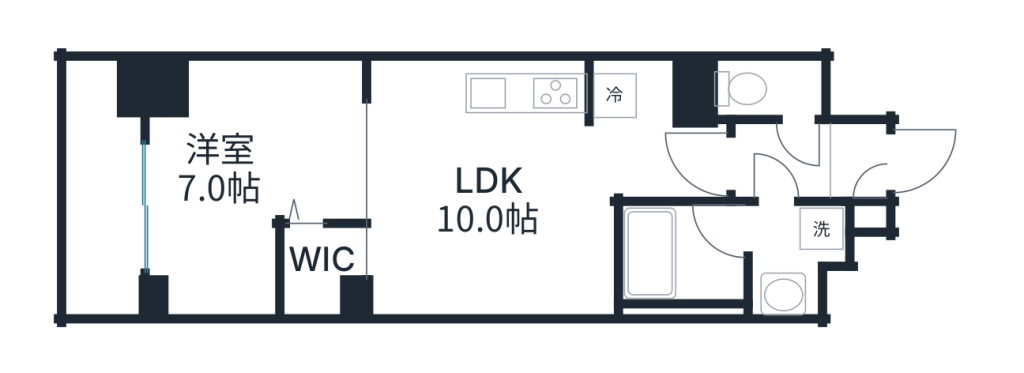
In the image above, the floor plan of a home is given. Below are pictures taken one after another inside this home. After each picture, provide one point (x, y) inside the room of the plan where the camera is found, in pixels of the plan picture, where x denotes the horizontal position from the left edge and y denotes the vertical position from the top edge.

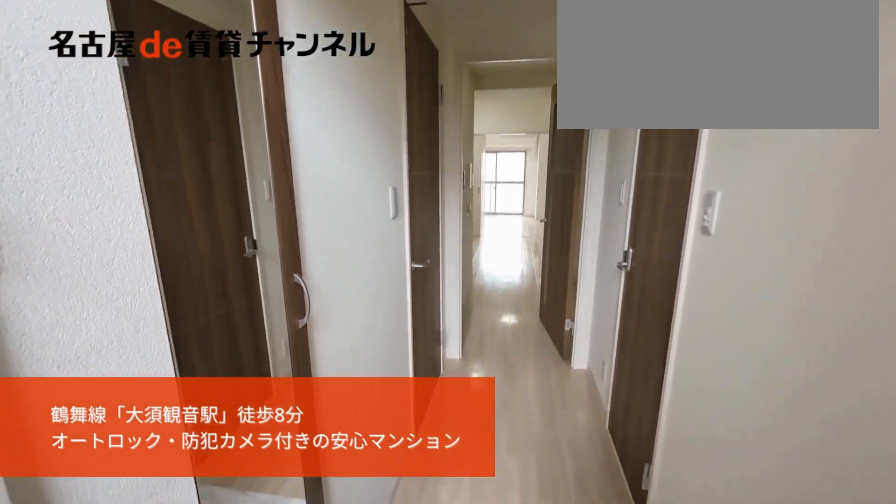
(859, 171)
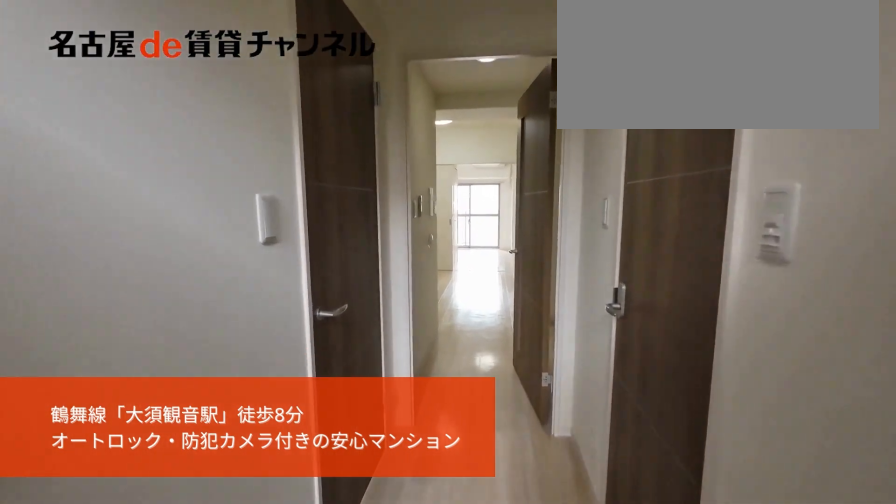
(859, 171)
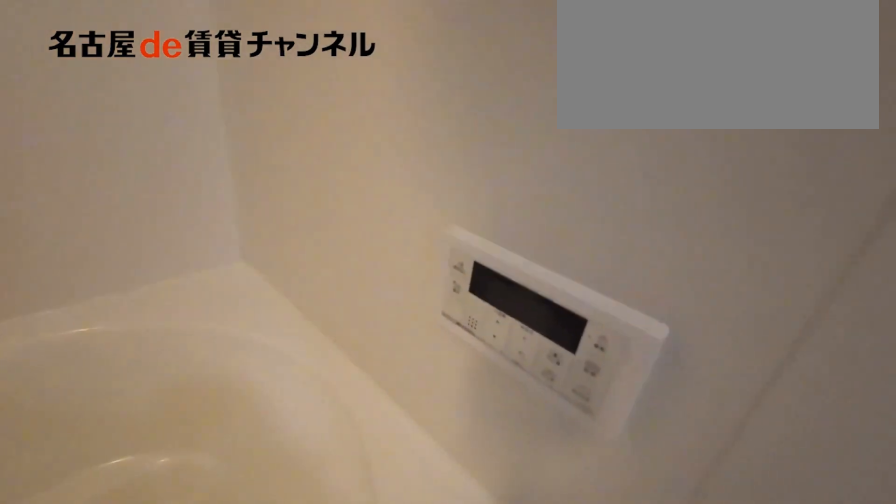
(727, 257)
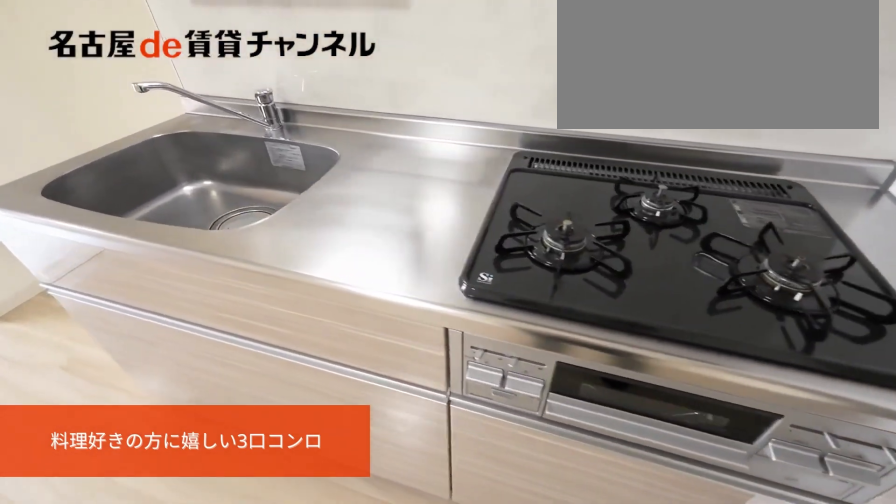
(491, 186)
